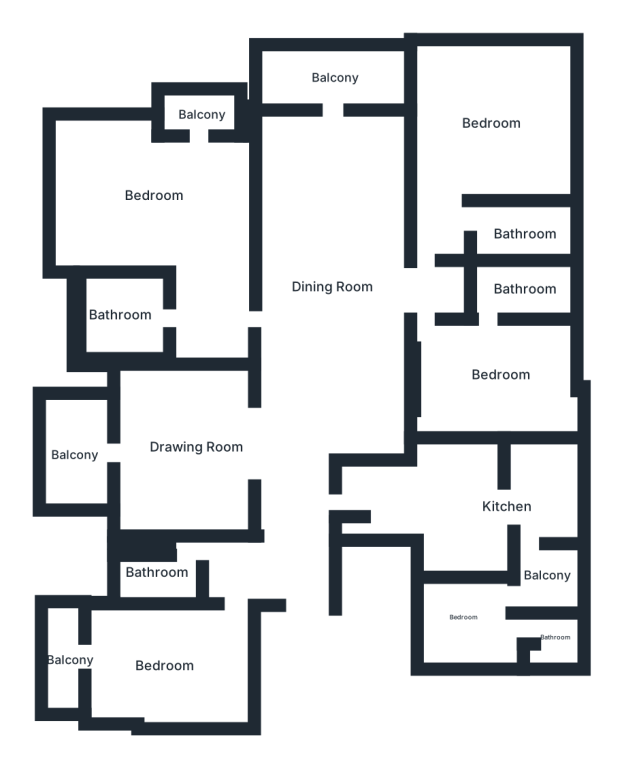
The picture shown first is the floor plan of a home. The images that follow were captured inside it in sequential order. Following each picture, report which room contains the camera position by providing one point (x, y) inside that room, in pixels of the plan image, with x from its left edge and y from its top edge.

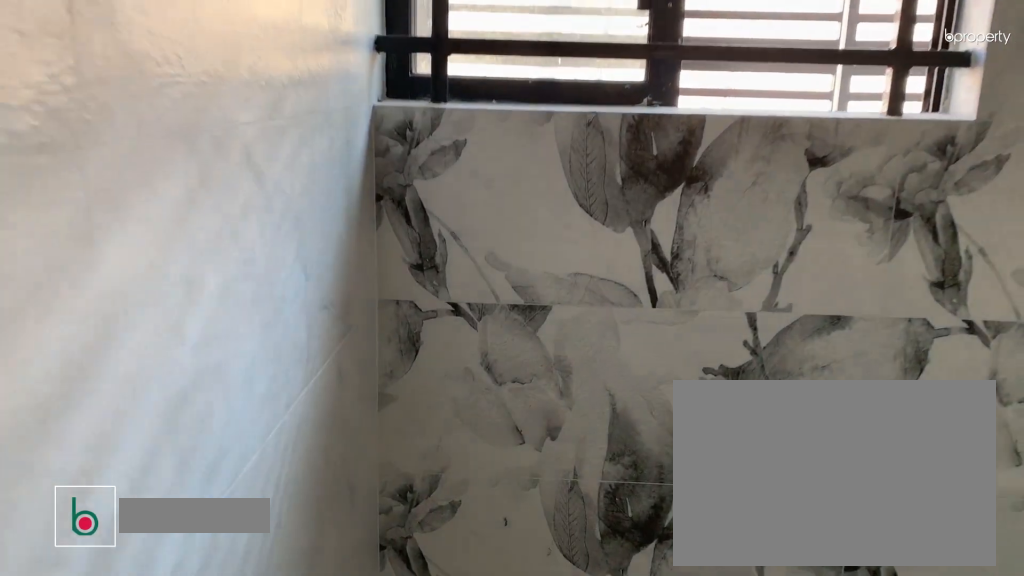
(522, 237)
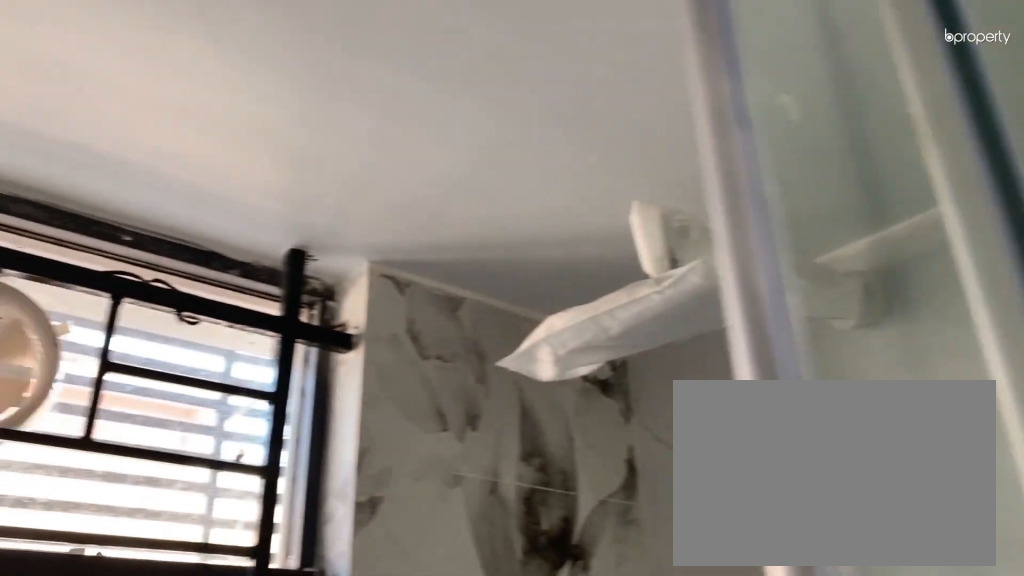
(522, 237)
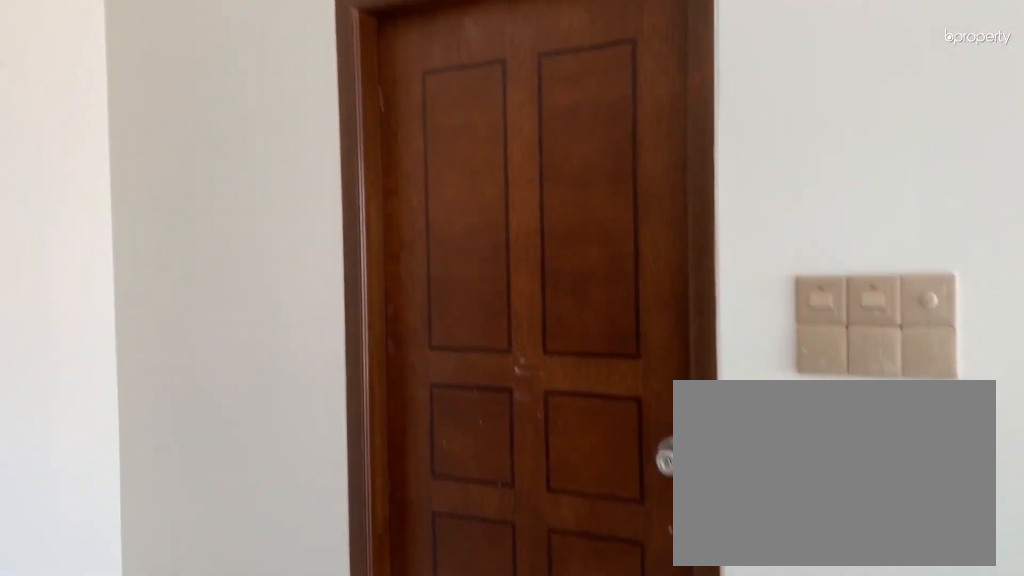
(157, 200)
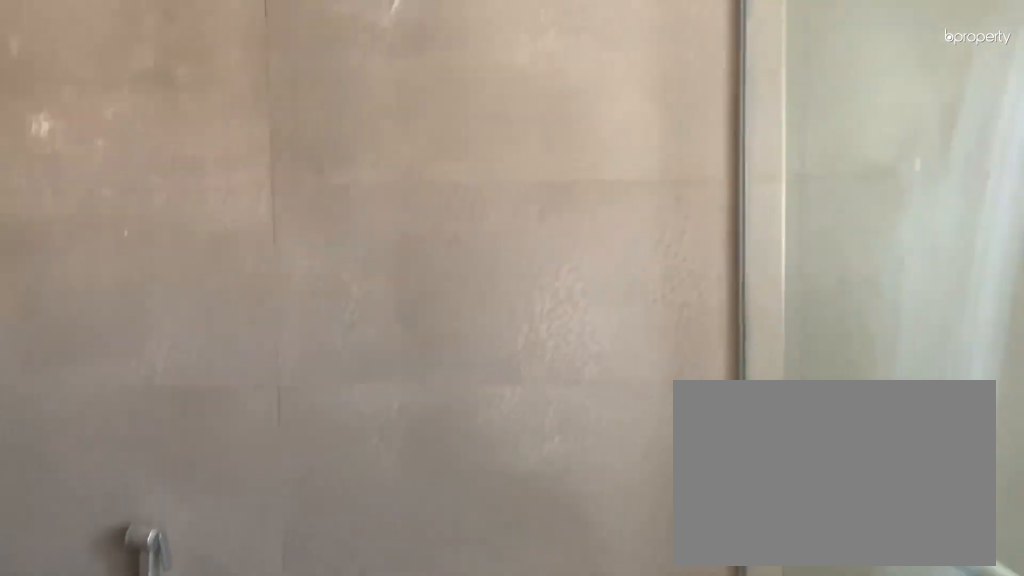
(119, 322)
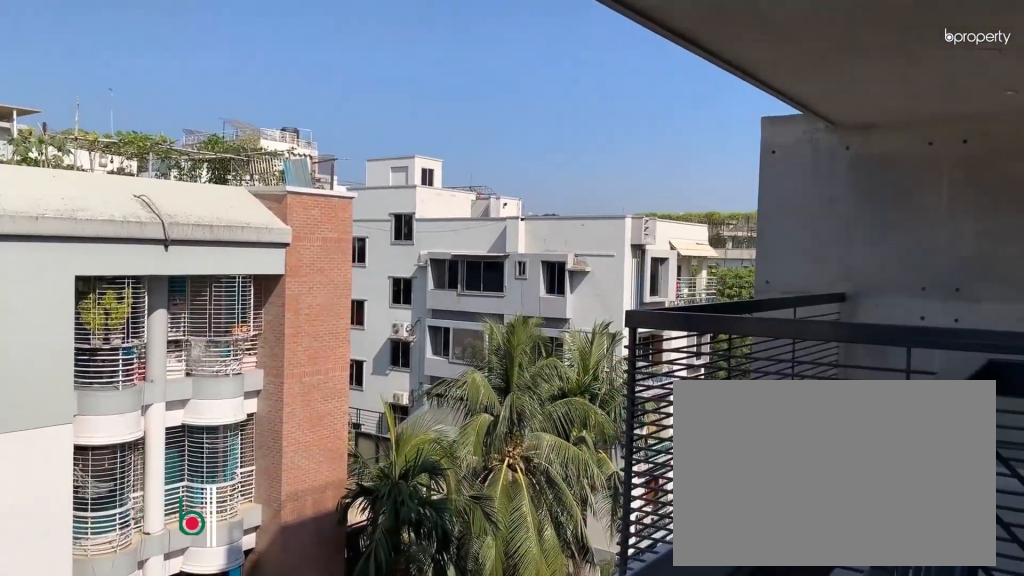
(200, 110)
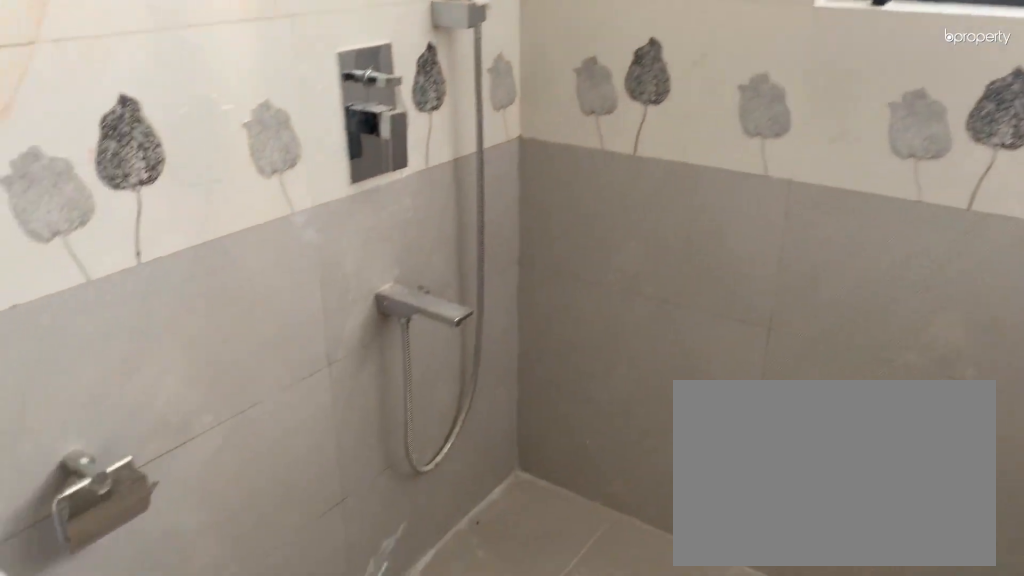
(147, 565)
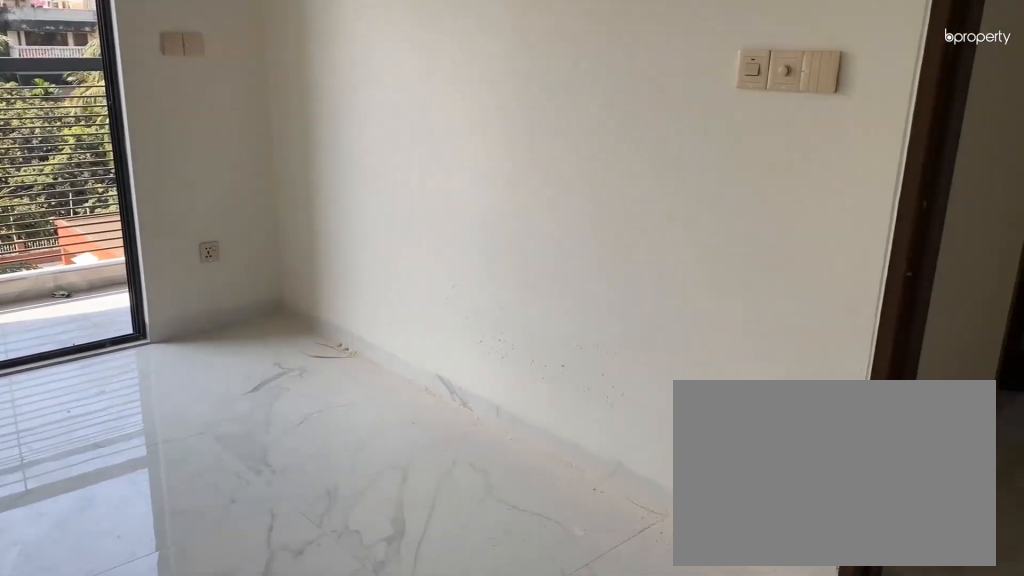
(173, 665)
